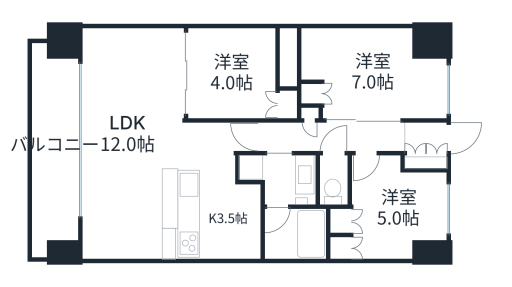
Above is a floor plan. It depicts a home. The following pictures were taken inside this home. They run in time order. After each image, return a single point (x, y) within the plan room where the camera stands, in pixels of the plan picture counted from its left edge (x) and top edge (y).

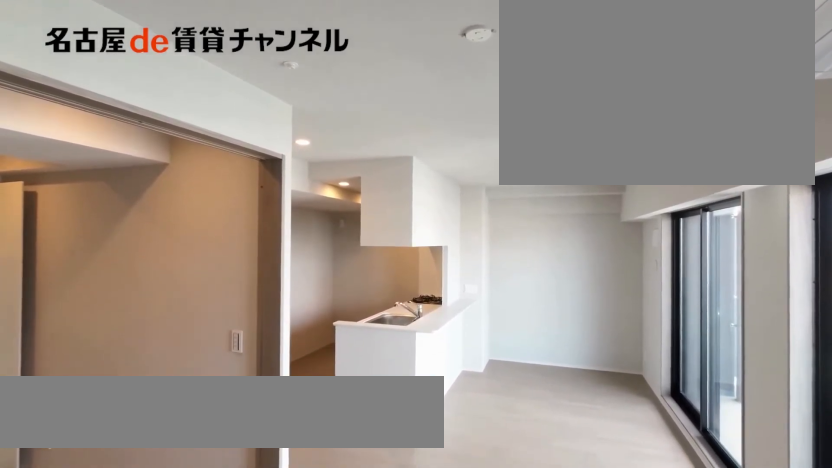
(128, 136)
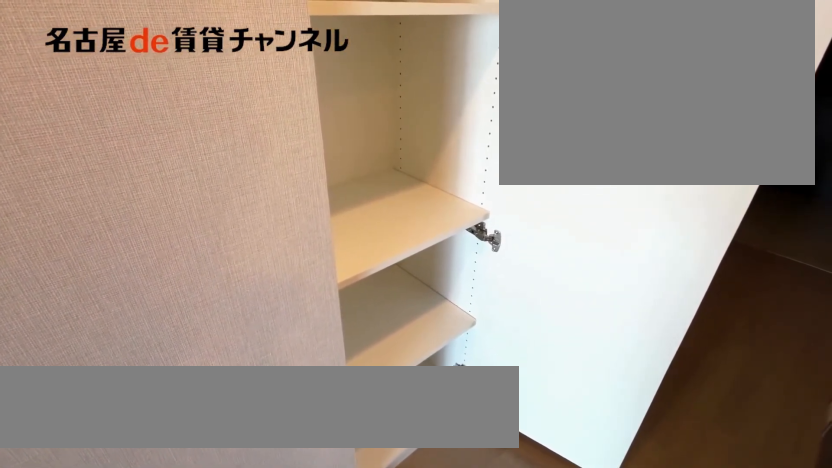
(308, 113)
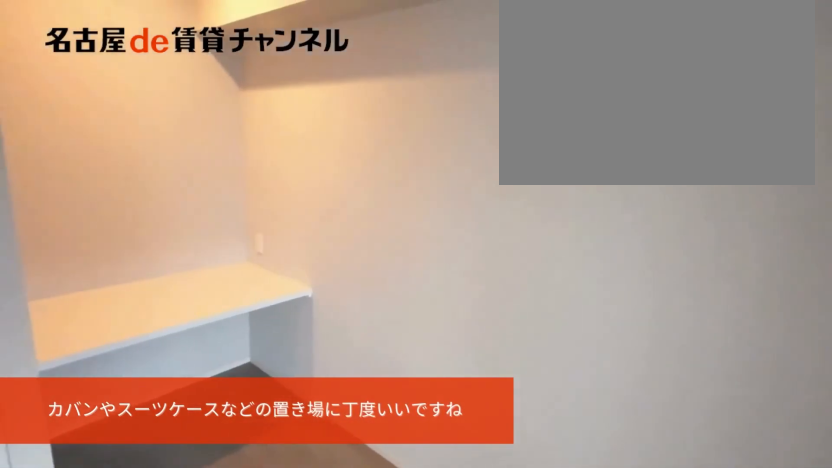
(372, 72)
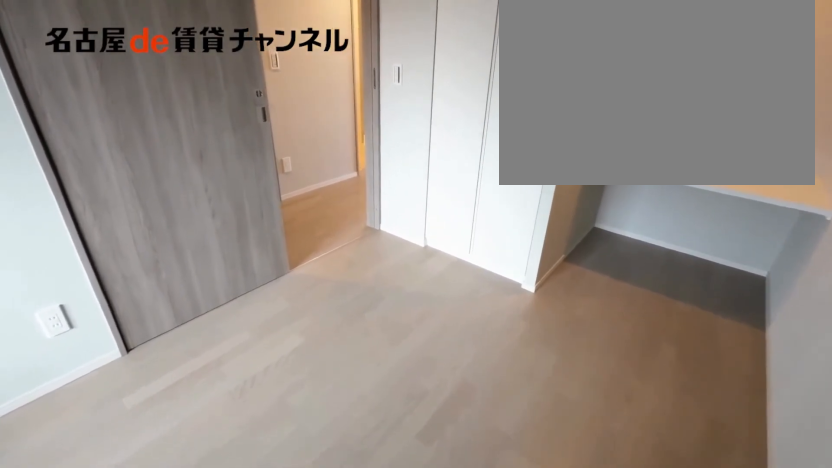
(372, 72)
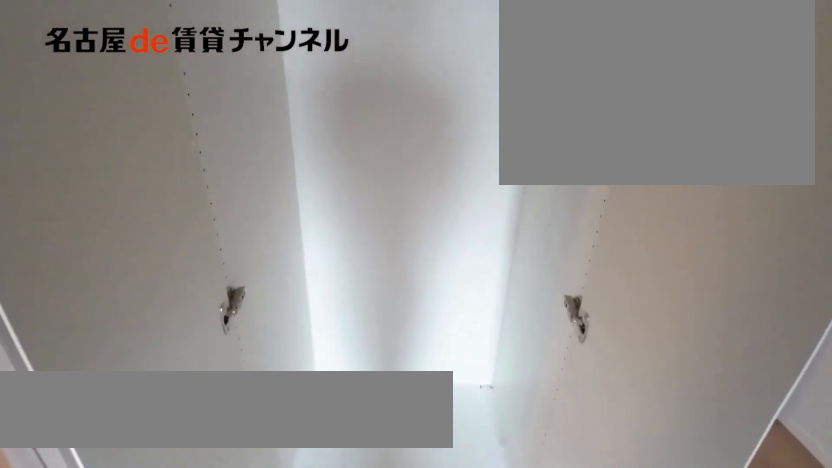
(309, 93)
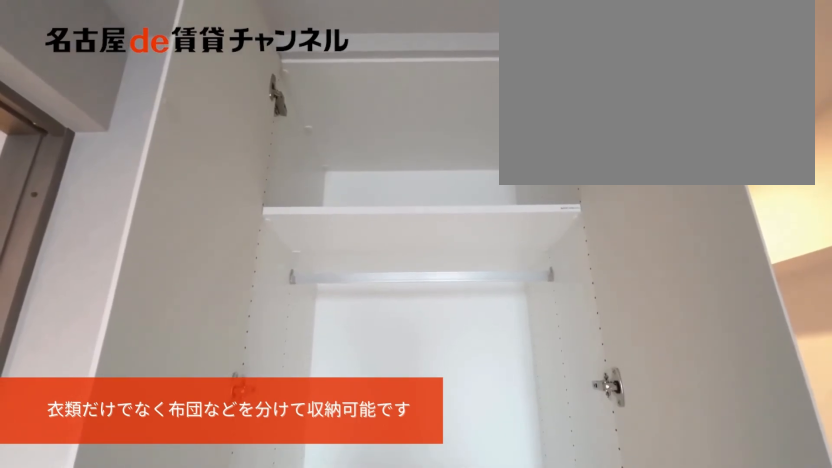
(309, 93)
